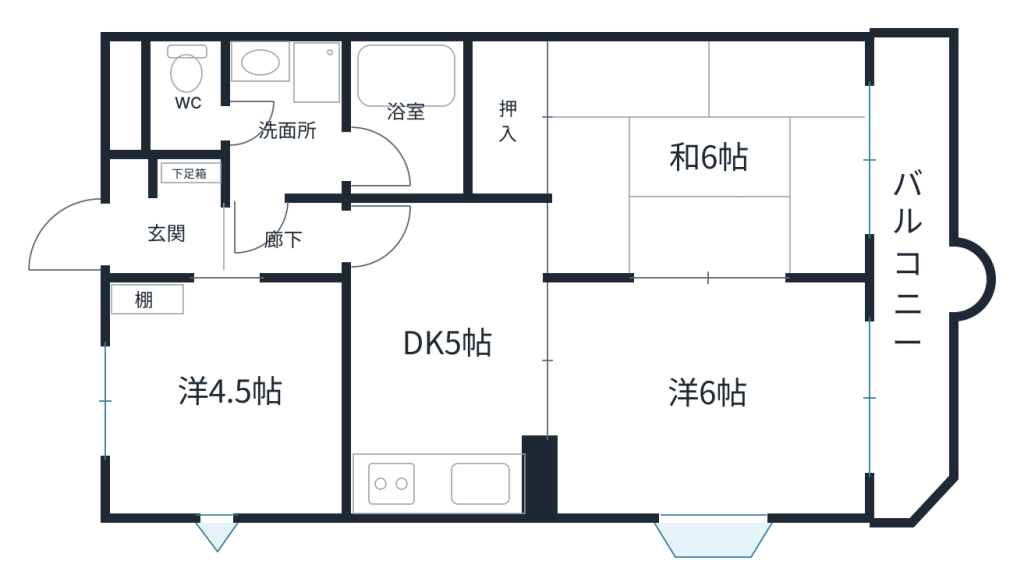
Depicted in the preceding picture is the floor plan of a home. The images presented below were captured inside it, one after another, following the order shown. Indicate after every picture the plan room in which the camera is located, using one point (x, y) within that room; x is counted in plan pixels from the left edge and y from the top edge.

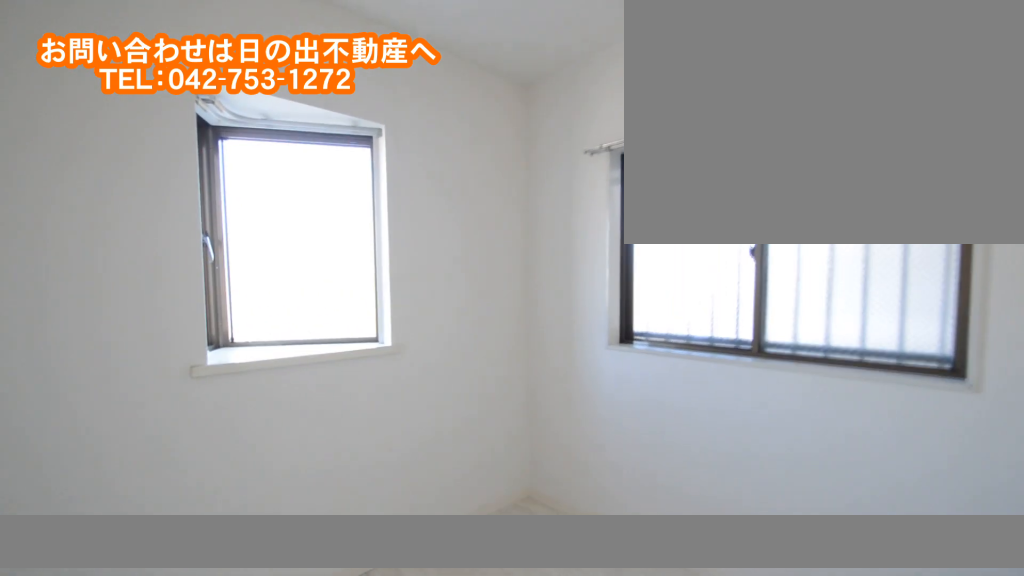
(228, 442)
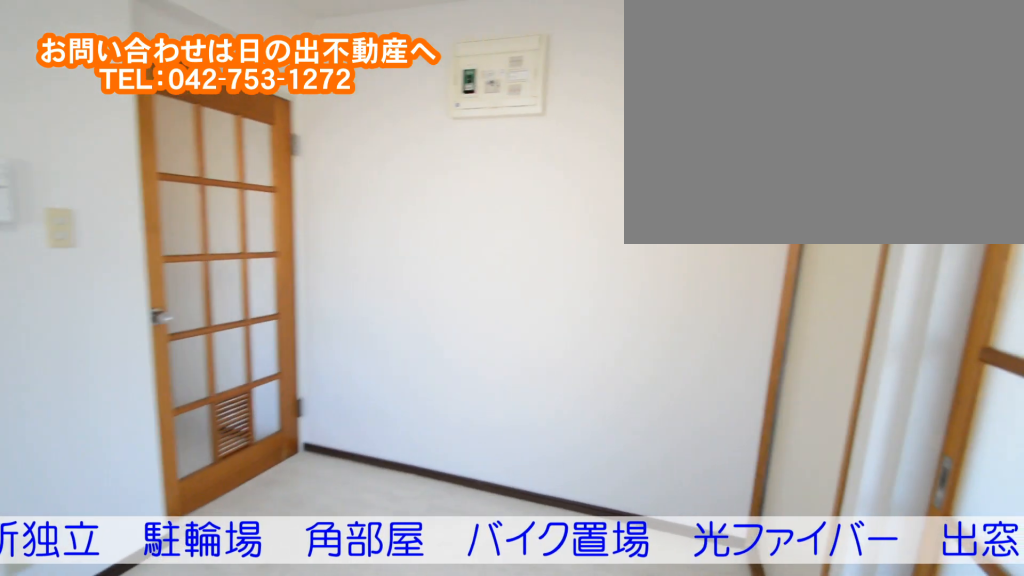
(458, 389)
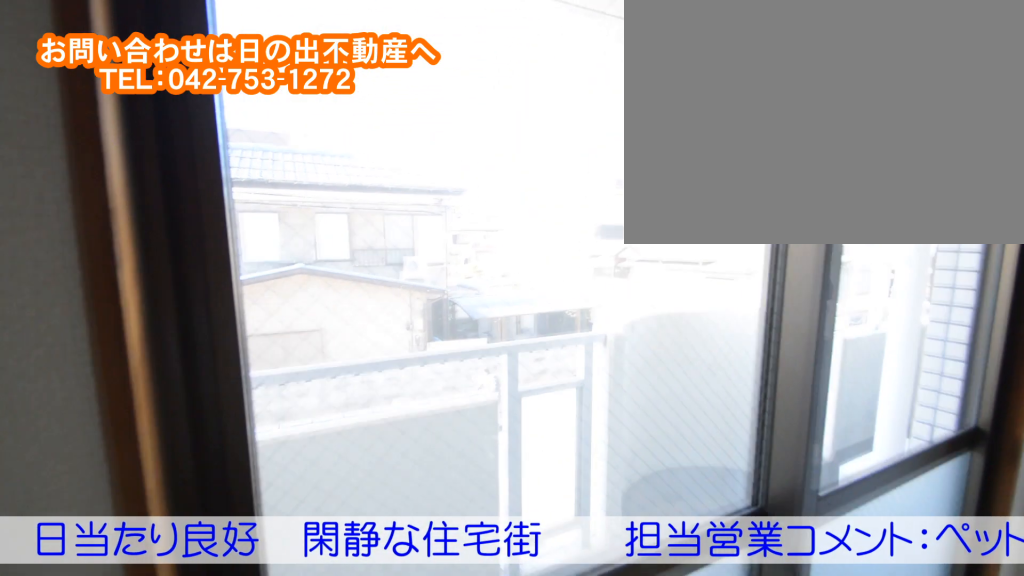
(702, 202)
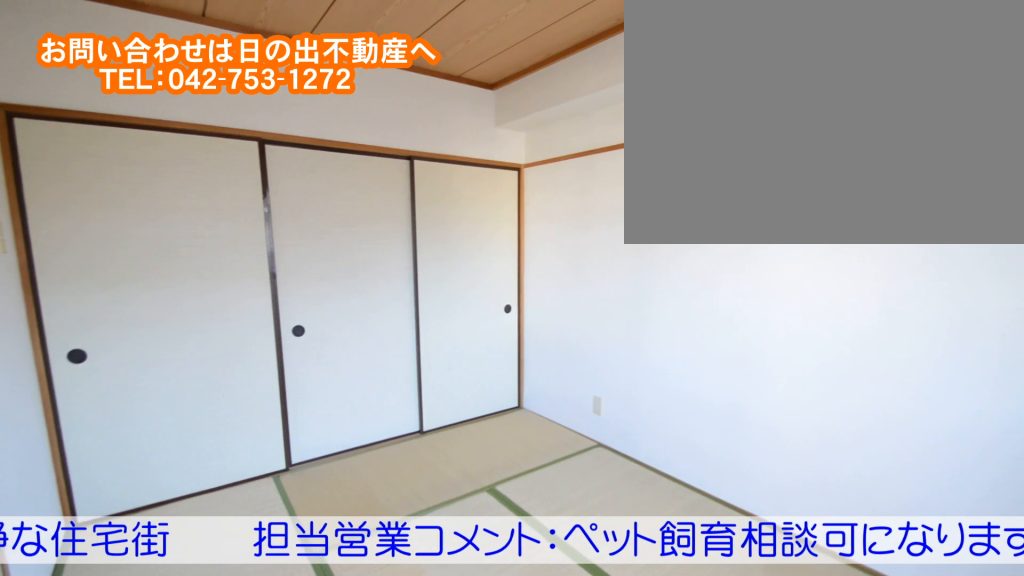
(702, 202)
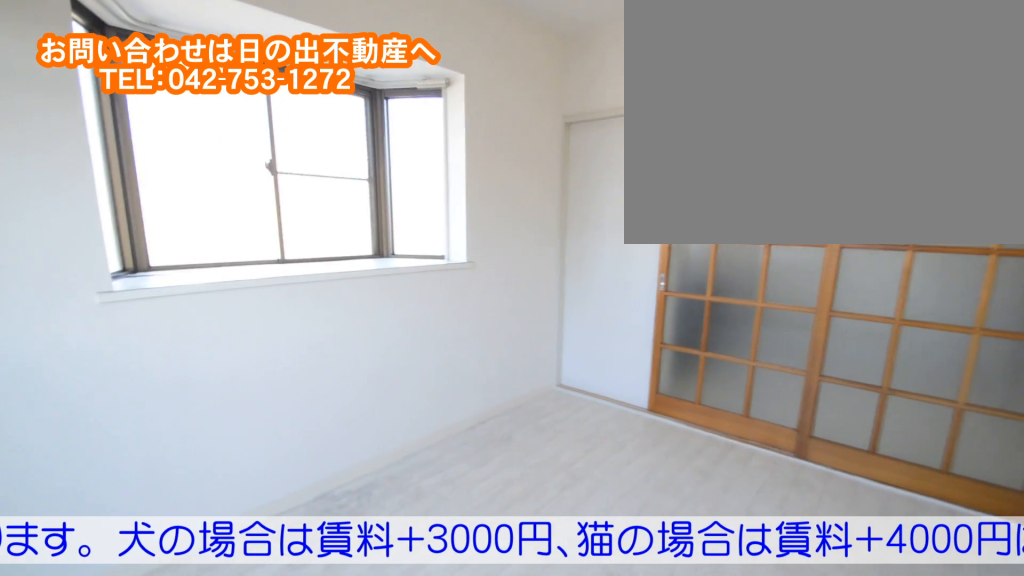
(717, 426)
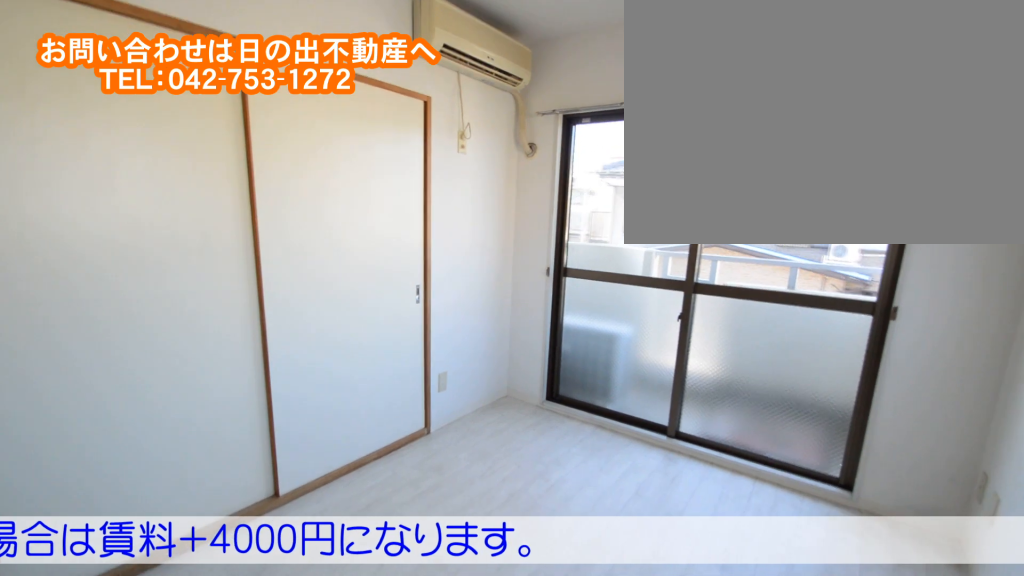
(717, 426)
